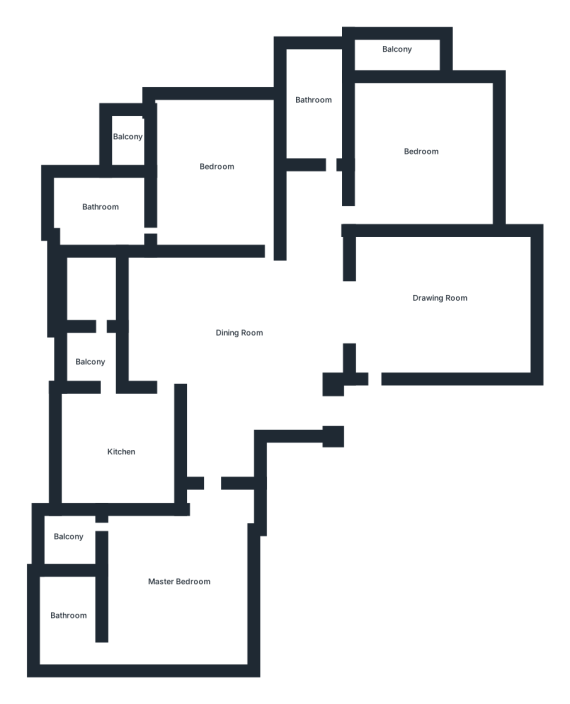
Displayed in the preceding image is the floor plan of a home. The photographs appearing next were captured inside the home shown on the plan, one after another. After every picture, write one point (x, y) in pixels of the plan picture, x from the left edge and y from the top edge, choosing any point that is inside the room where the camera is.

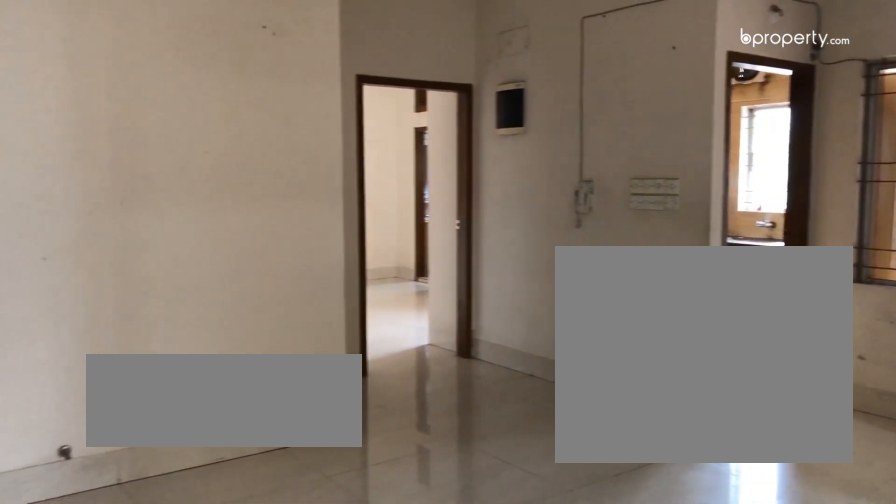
(245, 333)
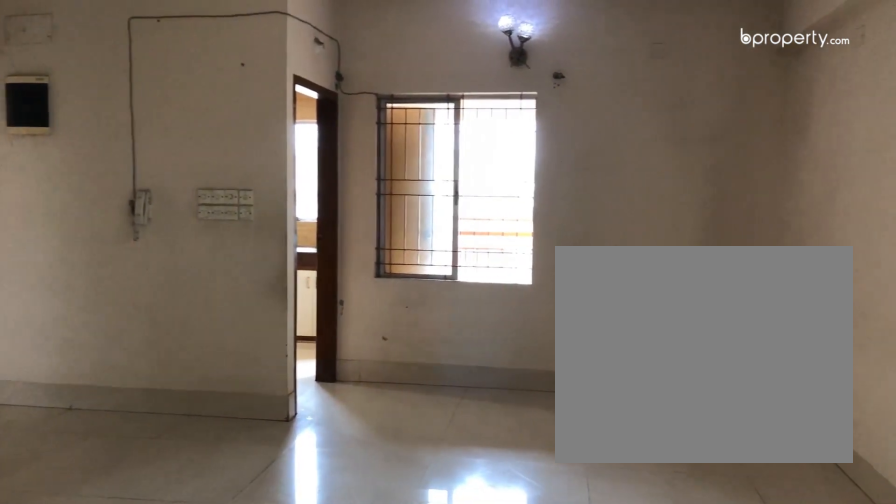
(245, 333)
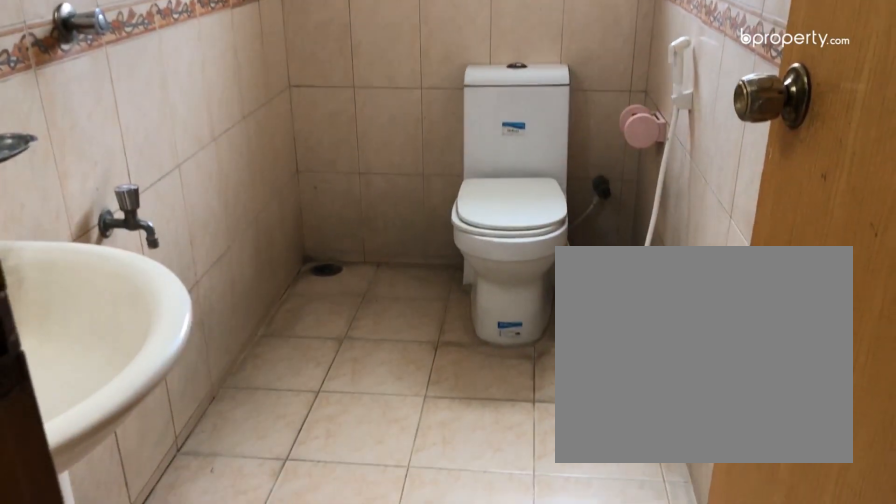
(319, 108)
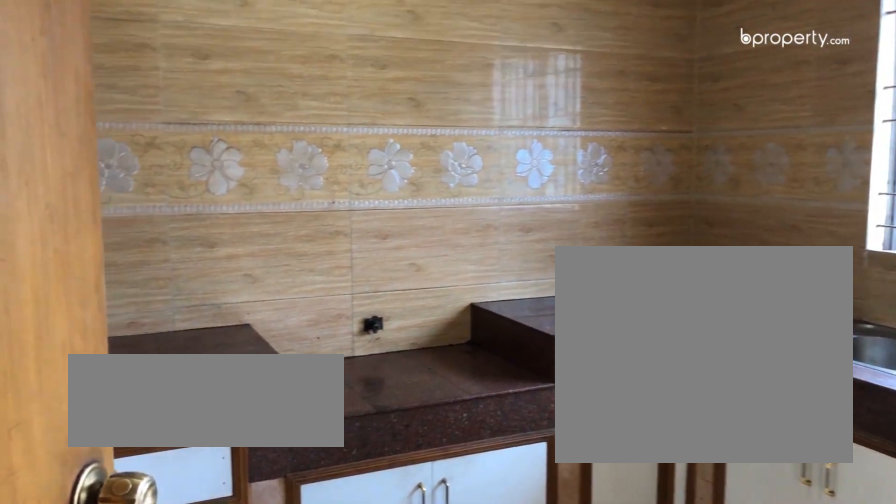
(117, 455)
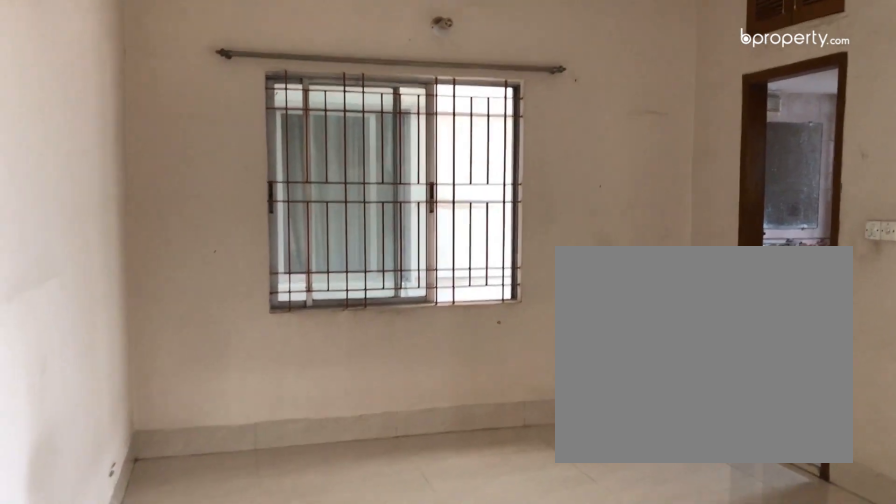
(179, 580)
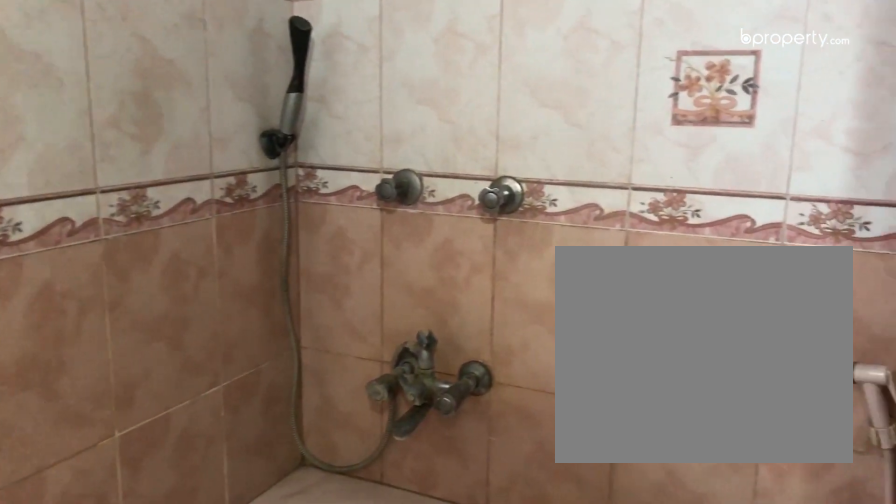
(70, 625)
